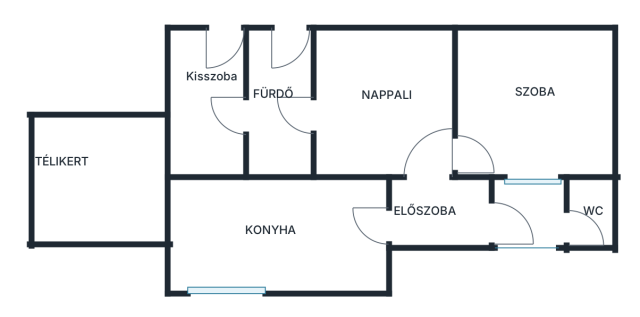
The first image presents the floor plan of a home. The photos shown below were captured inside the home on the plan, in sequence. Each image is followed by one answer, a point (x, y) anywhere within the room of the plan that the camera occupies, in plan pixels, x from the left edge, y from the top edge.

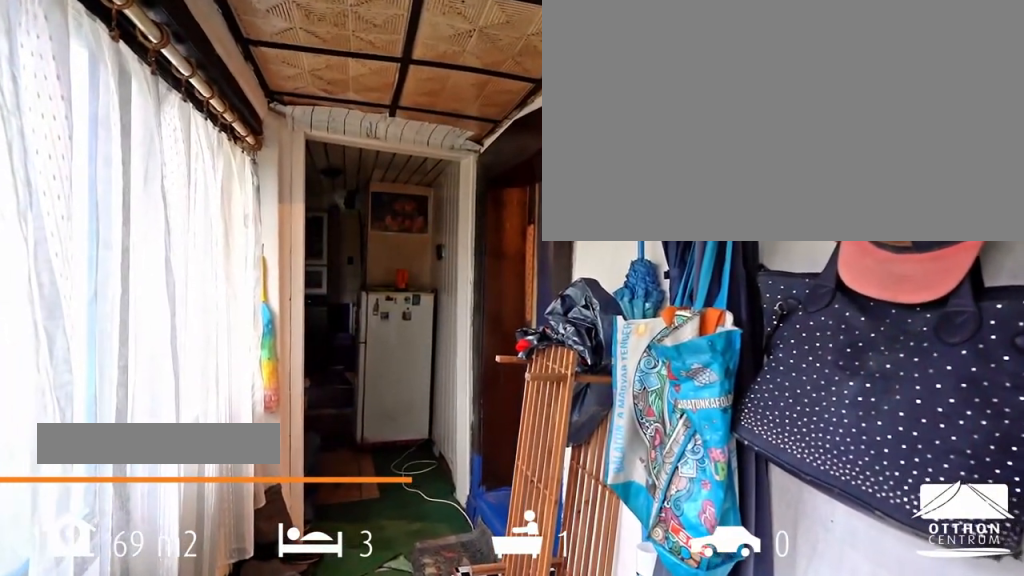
(436, 216)
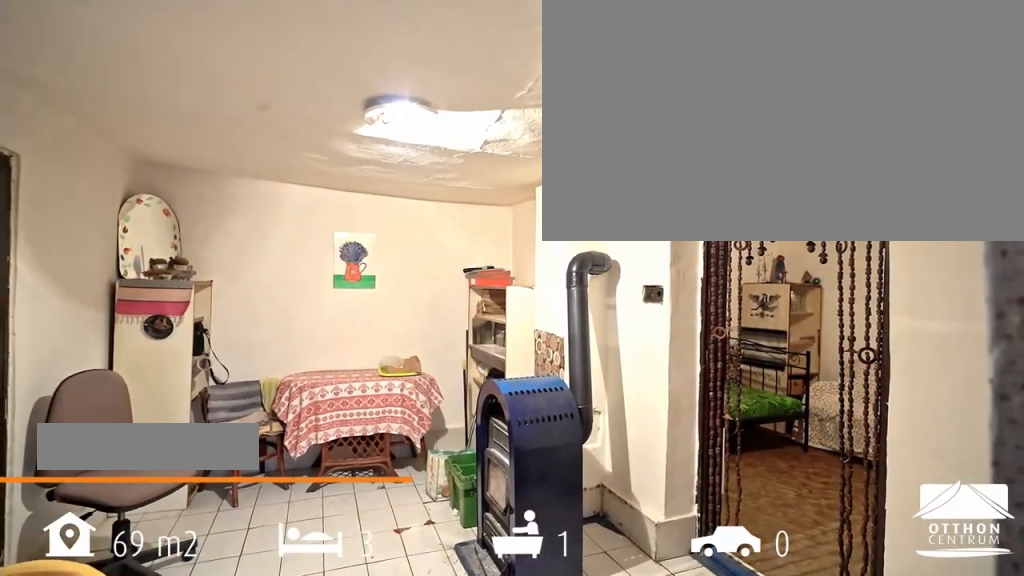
(383, 107)
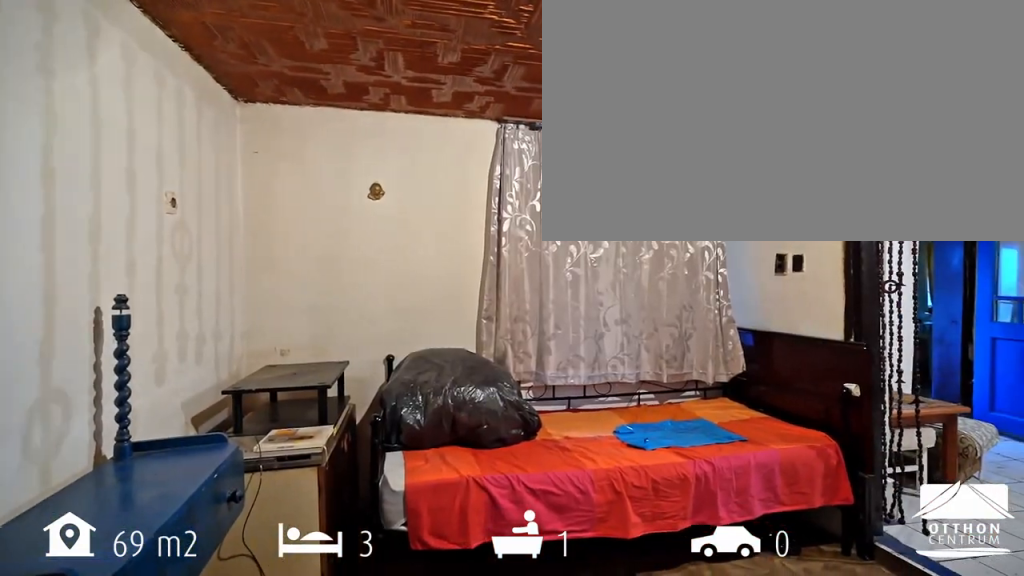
(538, 105)
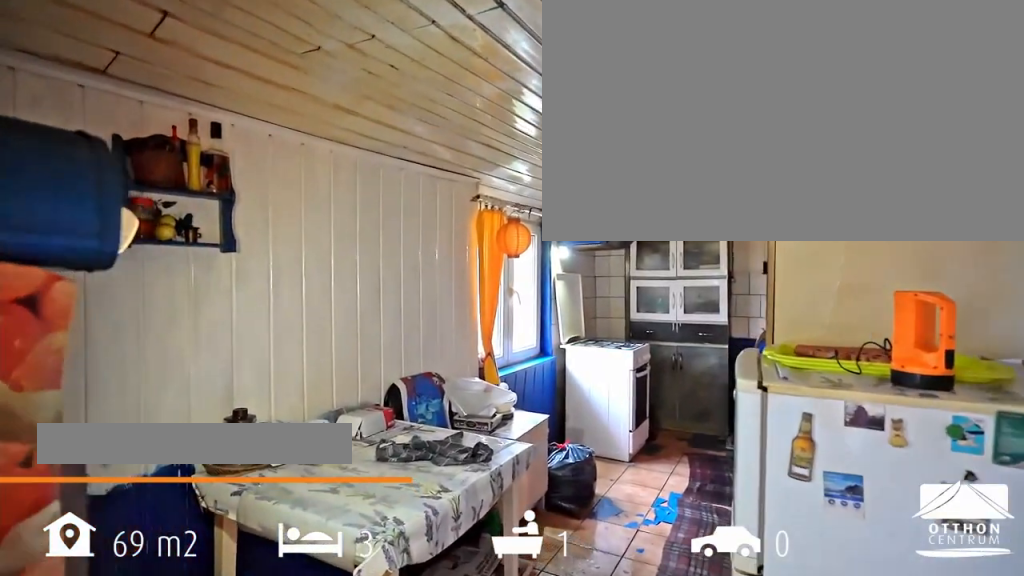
(280, 239)
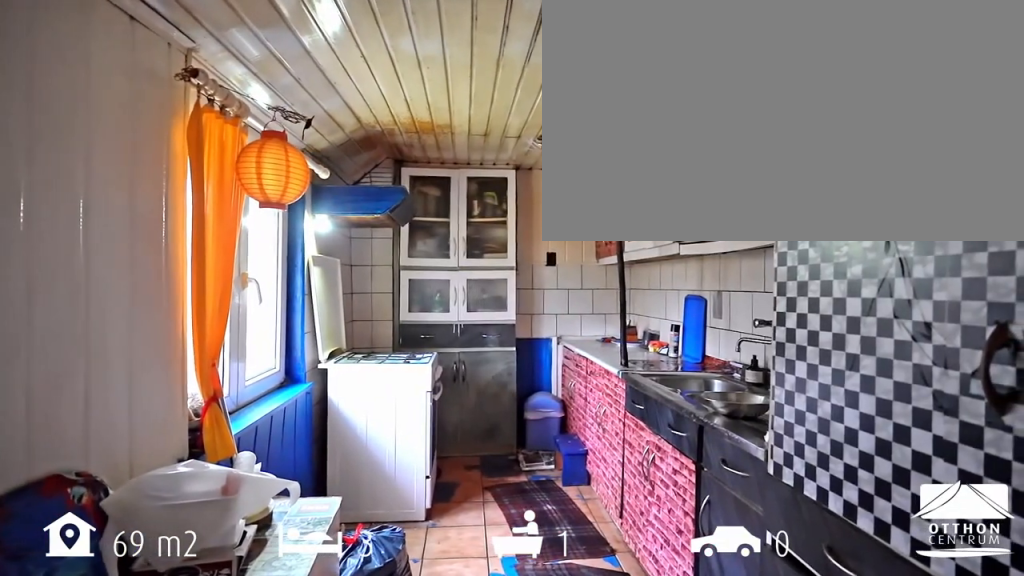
(280, 239)
